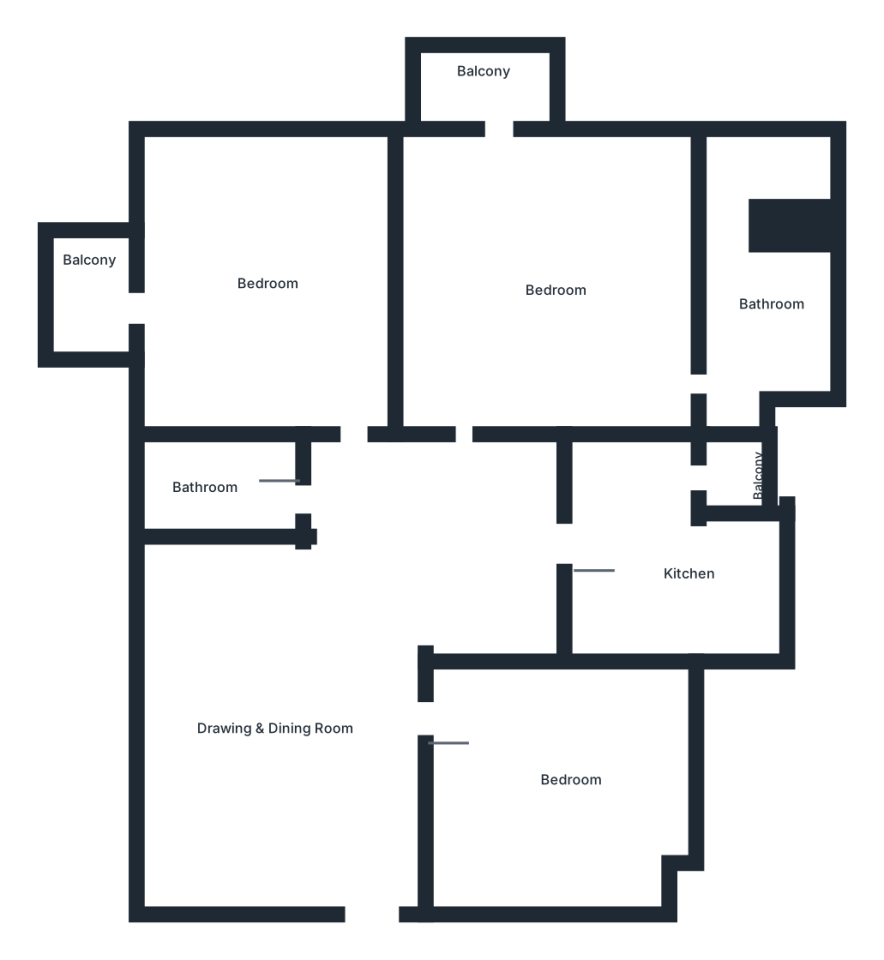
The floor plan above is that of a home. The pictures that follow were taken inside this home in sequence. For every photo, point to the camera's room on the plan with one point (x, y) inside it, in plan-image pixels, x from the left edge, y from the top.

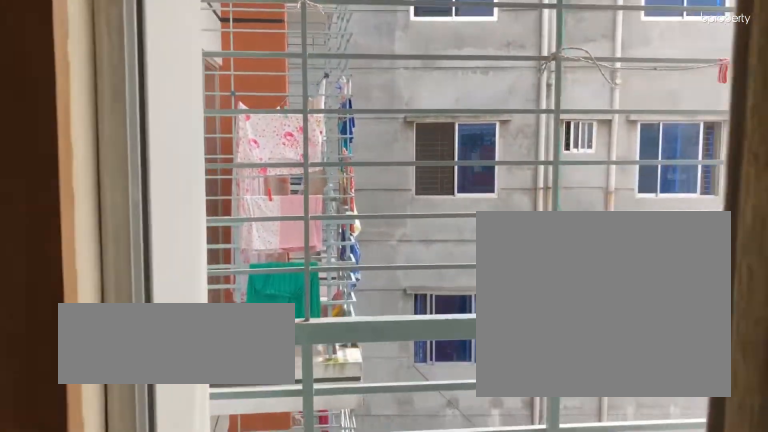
(96, 299)
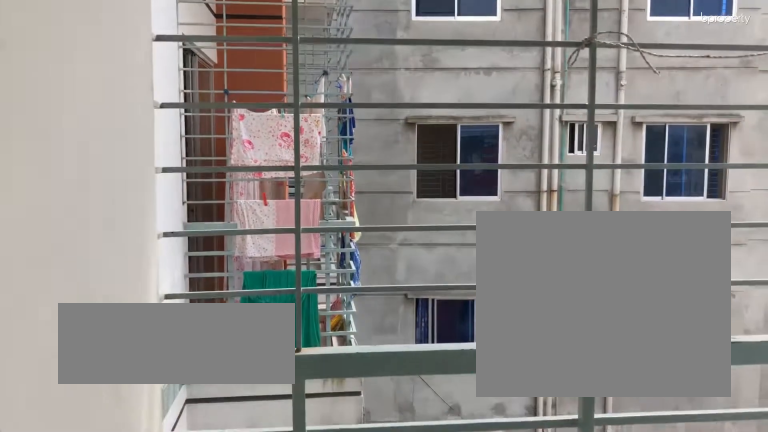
(96, 299)
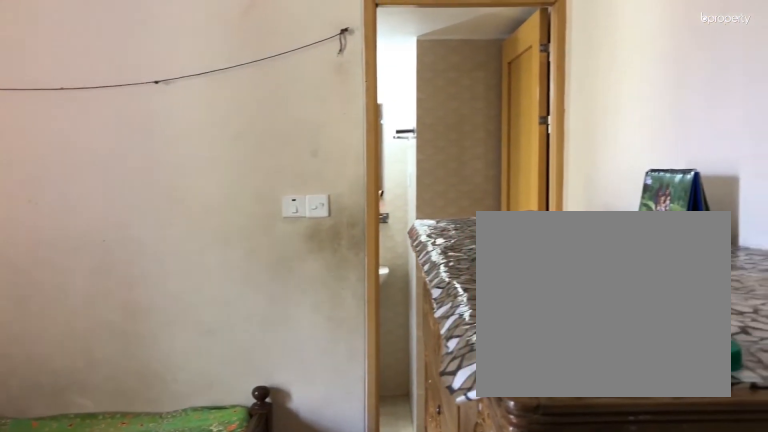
(541, 283)
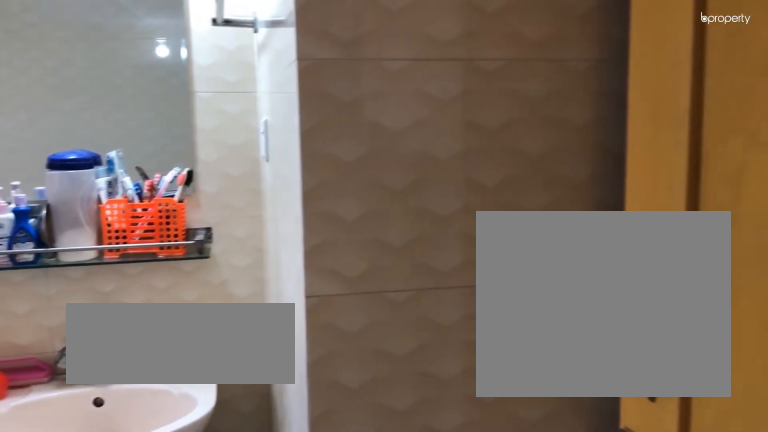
(736, 378)
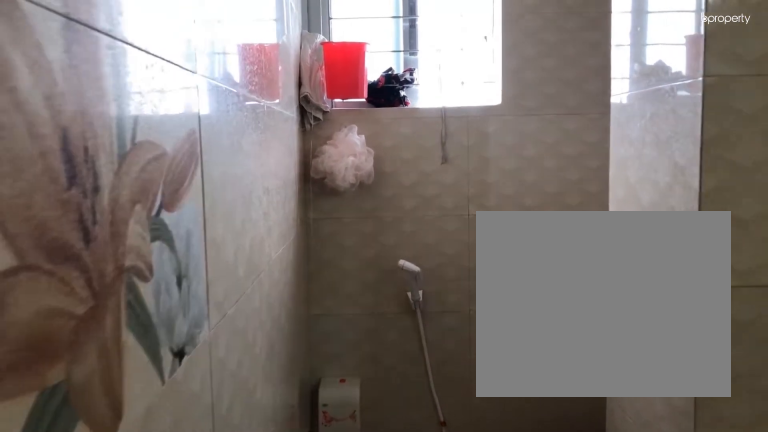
(747, 304)
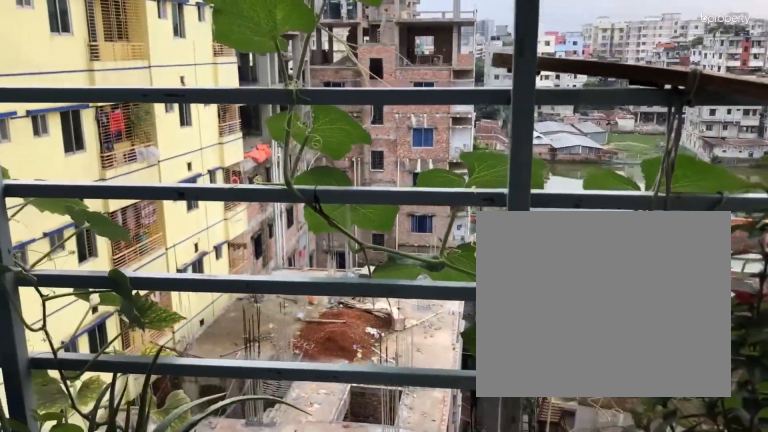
(483, 91)
